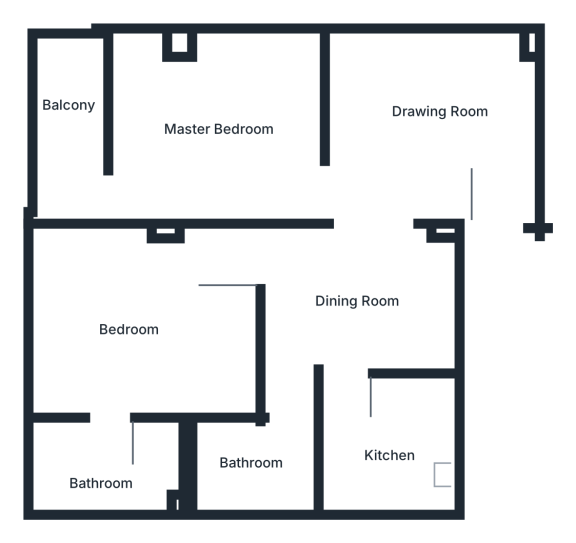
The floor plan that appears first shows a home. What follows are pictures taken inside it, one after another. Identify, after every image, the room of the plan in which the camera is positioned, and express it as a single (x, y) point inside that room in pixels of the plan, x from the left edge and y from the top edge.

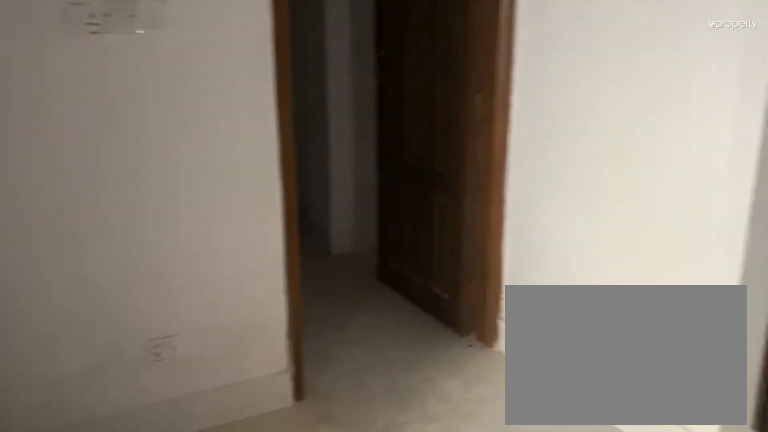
(350, 294)
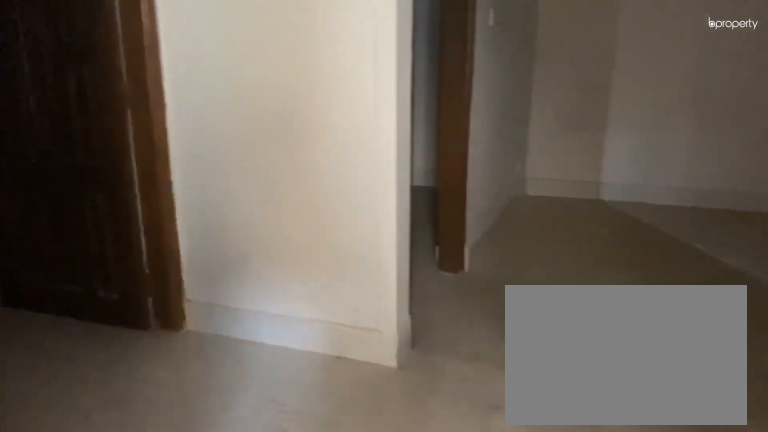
(350, 294)
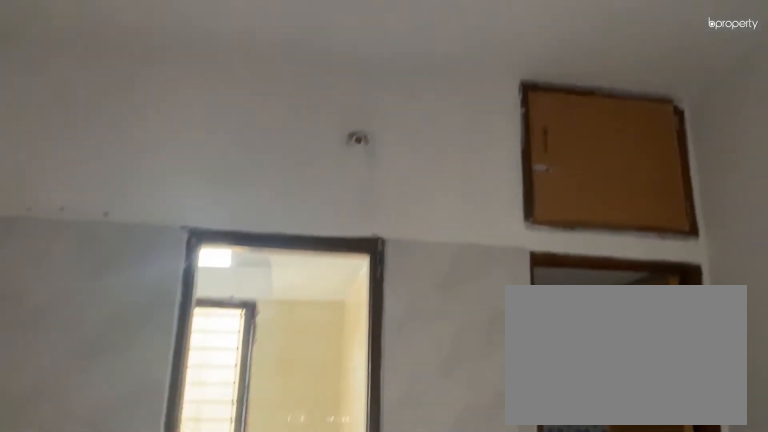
(350, 294)
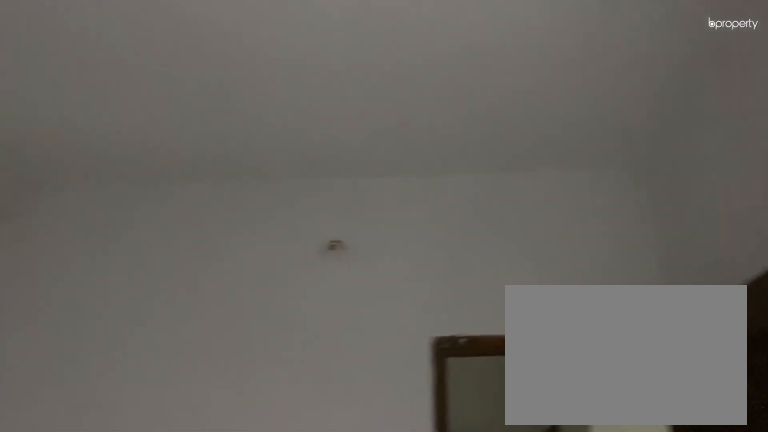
(193, 121)
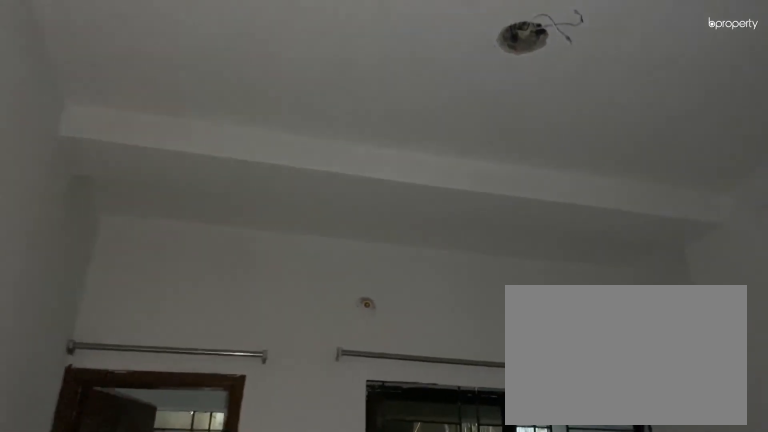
(193, 121)
